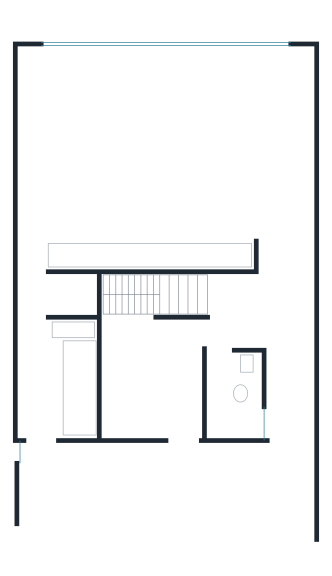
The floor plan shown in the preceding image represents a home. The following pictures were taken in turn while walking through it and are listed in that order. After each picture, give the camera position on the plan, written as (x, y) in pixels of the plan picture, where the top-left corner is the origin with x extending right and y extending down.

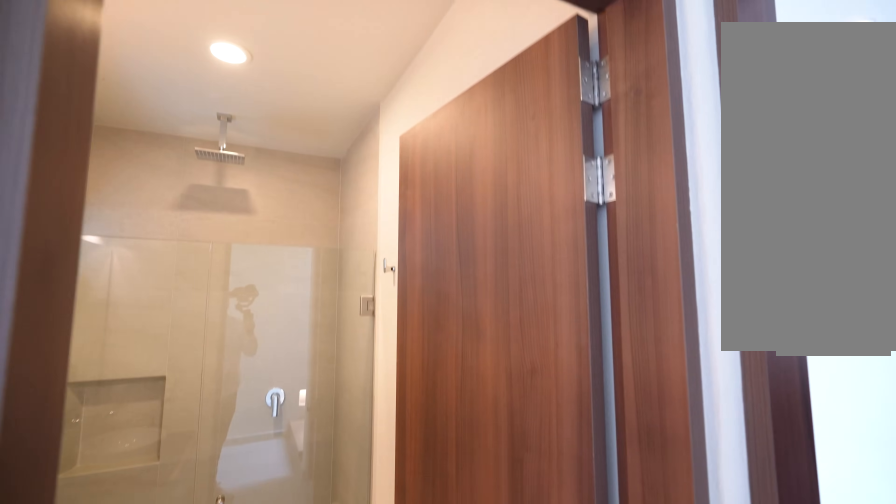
(220, 355)
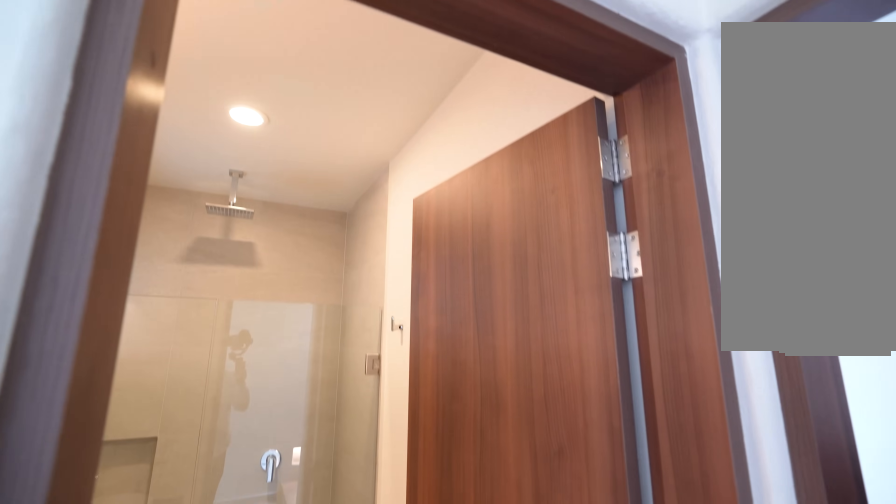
(220, 355)
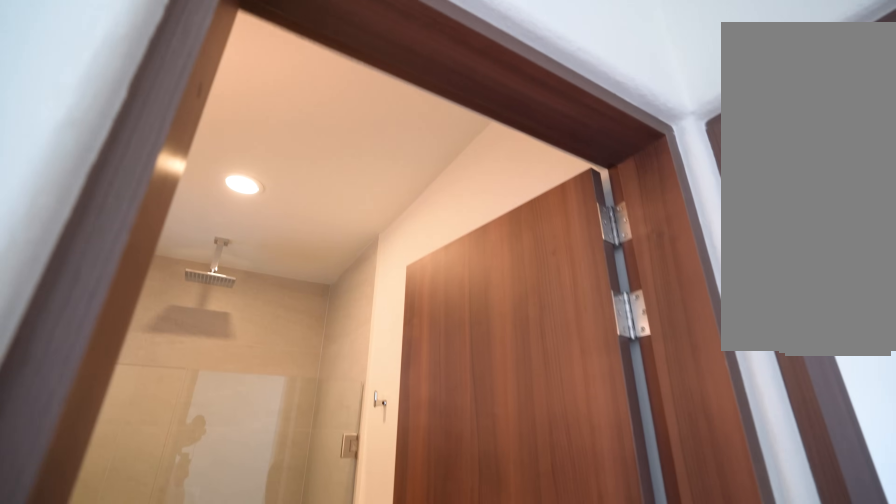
(228, 343)
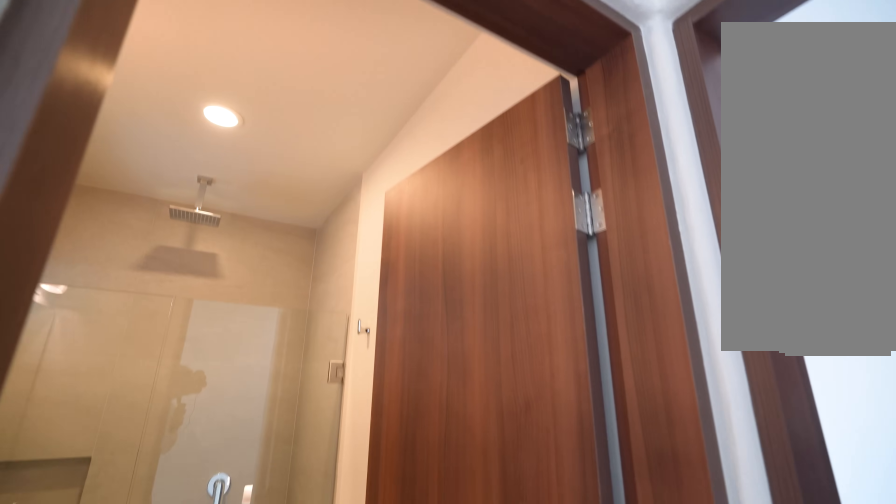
(229, 343)
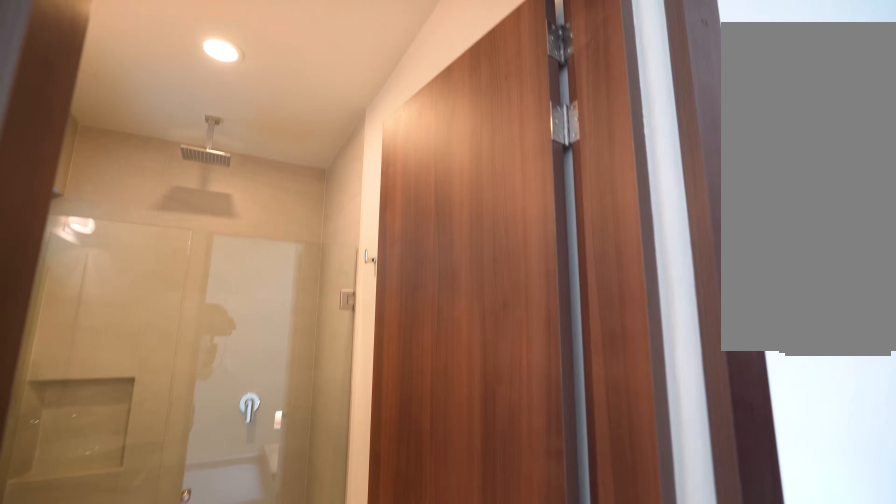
(229, 343)
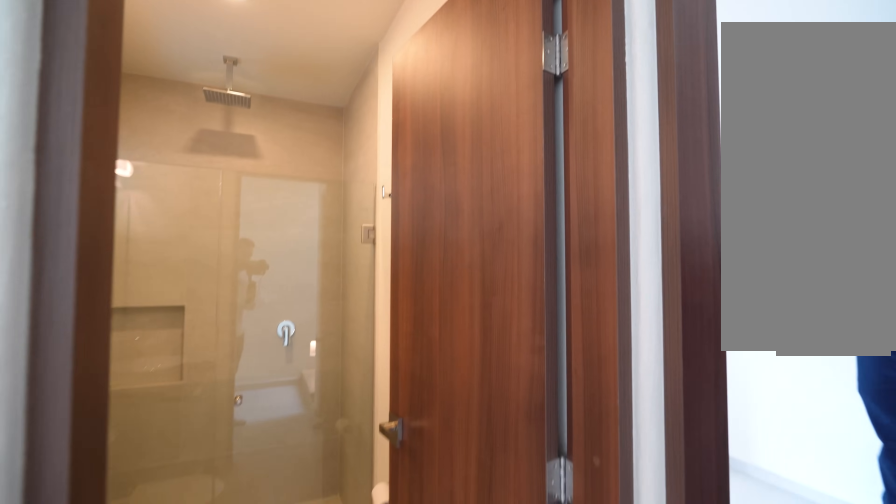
(228, 343)
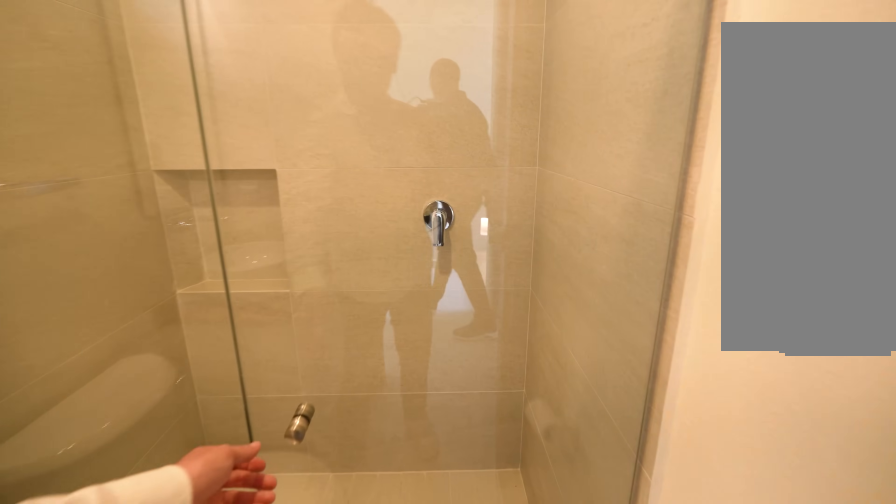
(222, 355)
